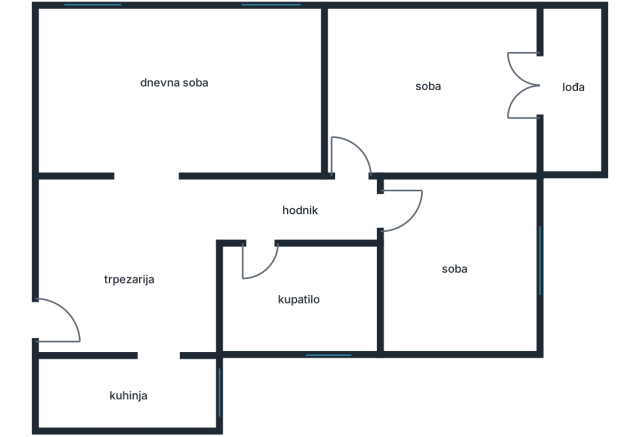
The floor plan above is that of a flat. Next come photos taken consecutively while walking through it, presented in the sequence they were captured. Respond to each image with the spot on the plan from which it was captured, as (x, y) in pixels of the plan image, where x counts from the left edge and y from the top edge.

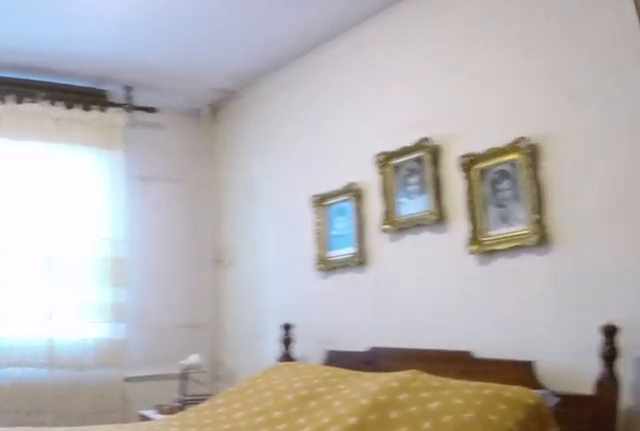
(380, 215)
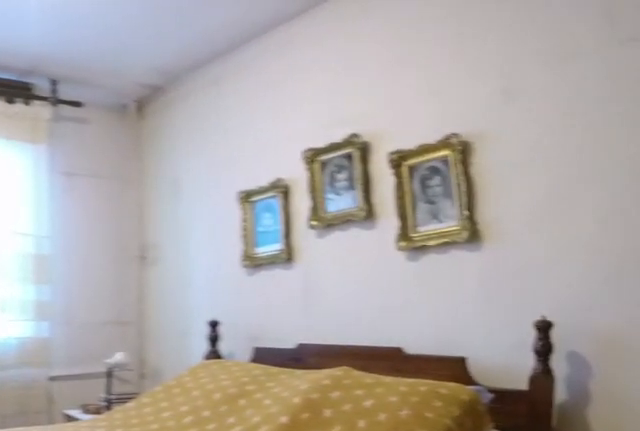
(382, 213)
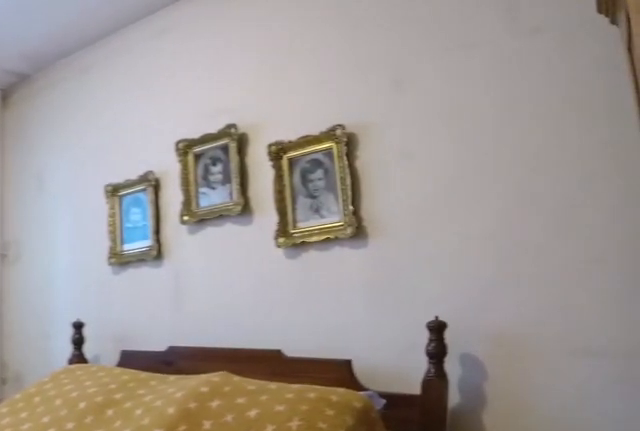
(387, 206)
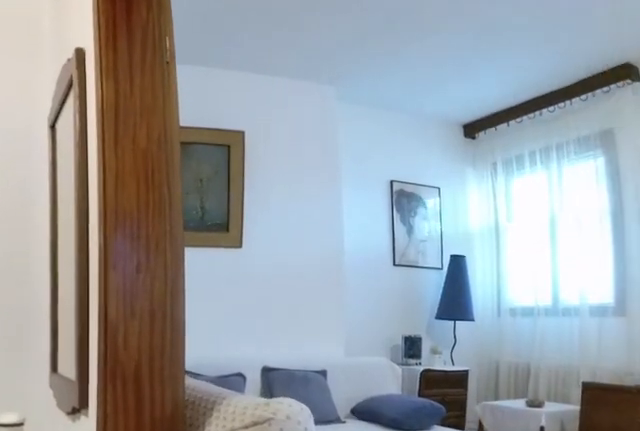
(203, 205)
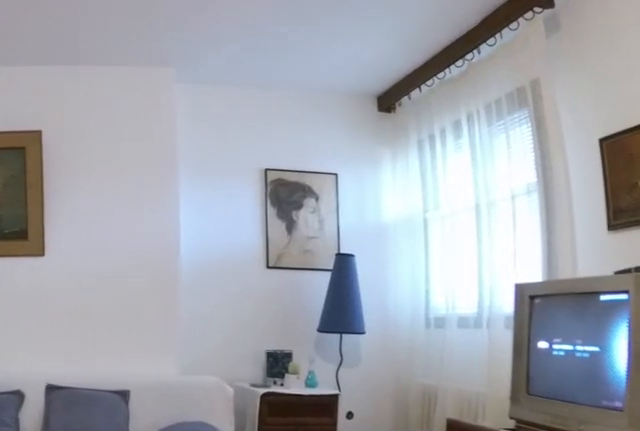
(234, 126)
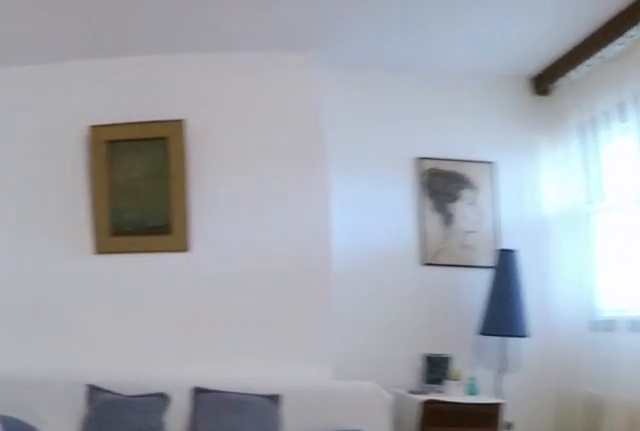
(213, 124)
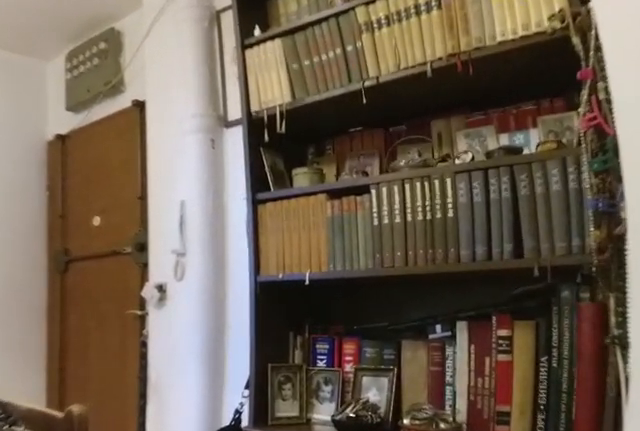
(143, 213)
